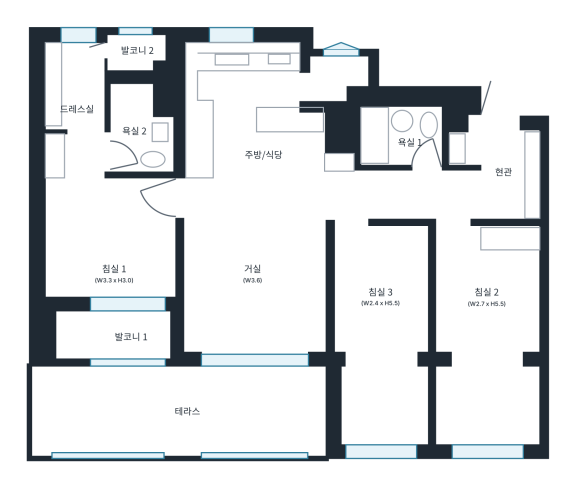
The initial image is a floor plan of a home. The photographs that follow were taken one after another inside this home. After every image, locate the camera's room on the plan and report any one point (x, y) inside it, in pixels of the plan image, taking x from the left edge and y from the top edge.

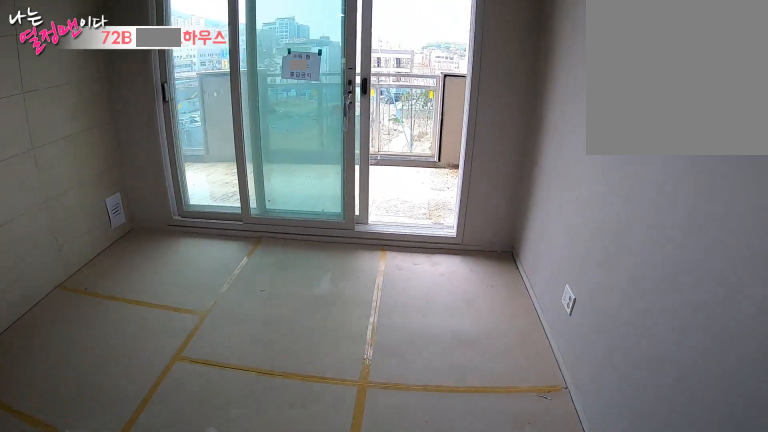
(250, 278)
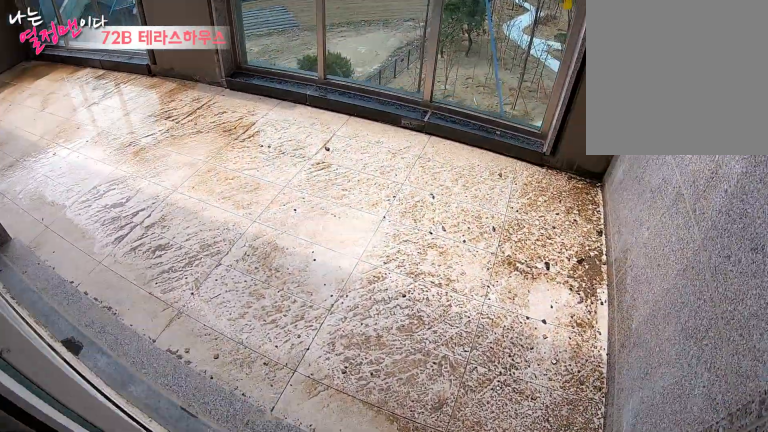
(184, 411)
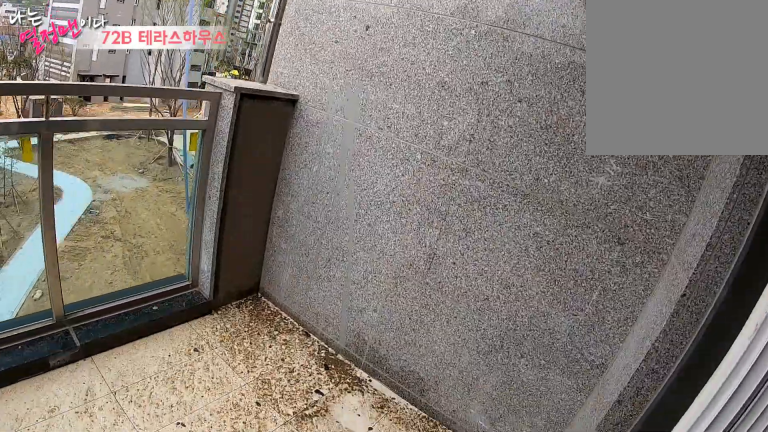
(184, 410)
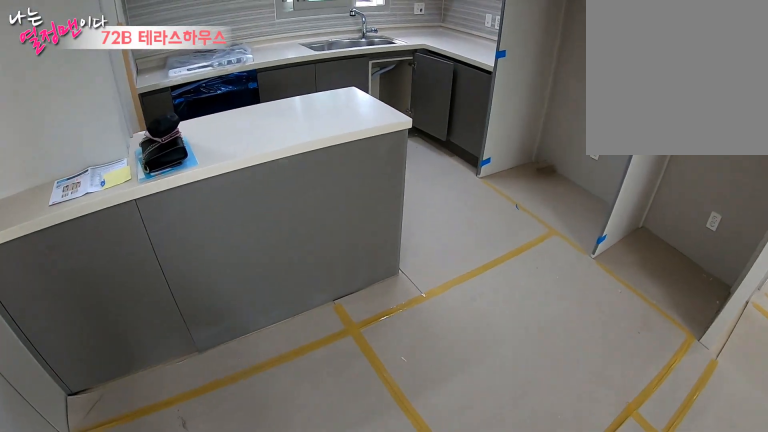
(258, 154)
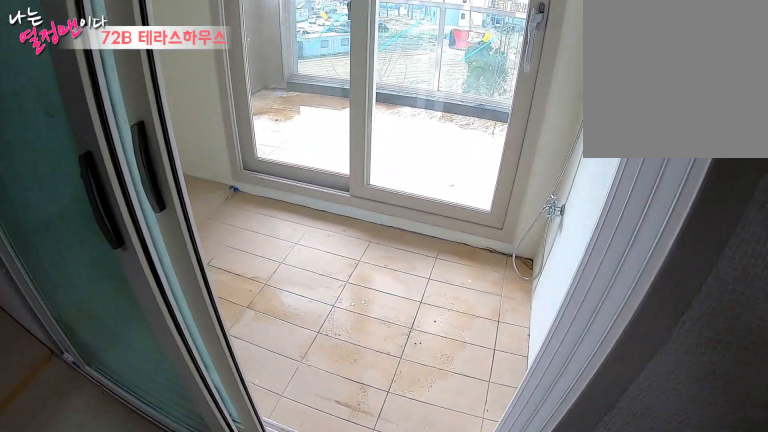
(114, 274)
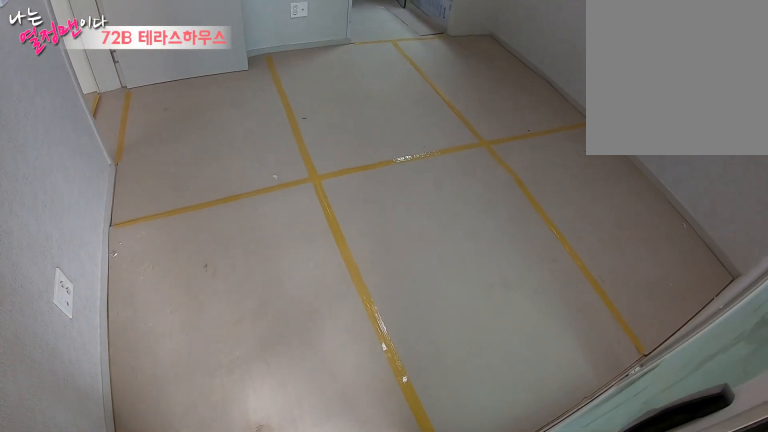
(114, 274)
